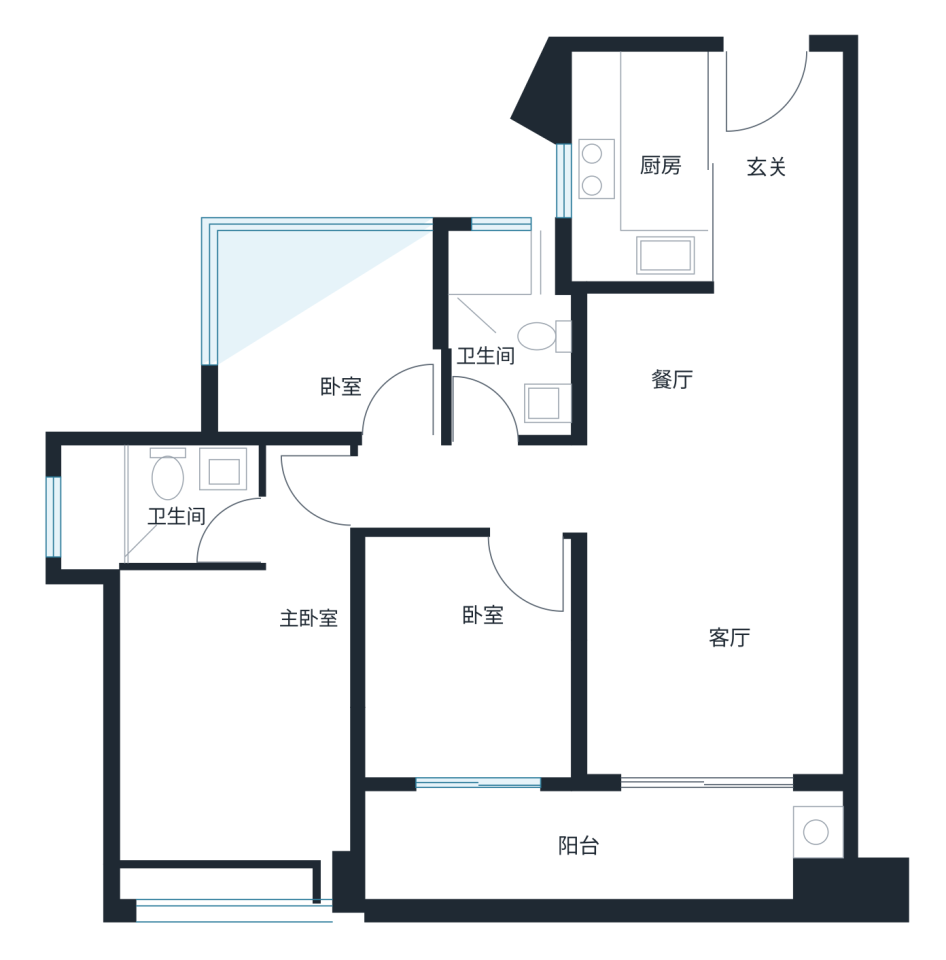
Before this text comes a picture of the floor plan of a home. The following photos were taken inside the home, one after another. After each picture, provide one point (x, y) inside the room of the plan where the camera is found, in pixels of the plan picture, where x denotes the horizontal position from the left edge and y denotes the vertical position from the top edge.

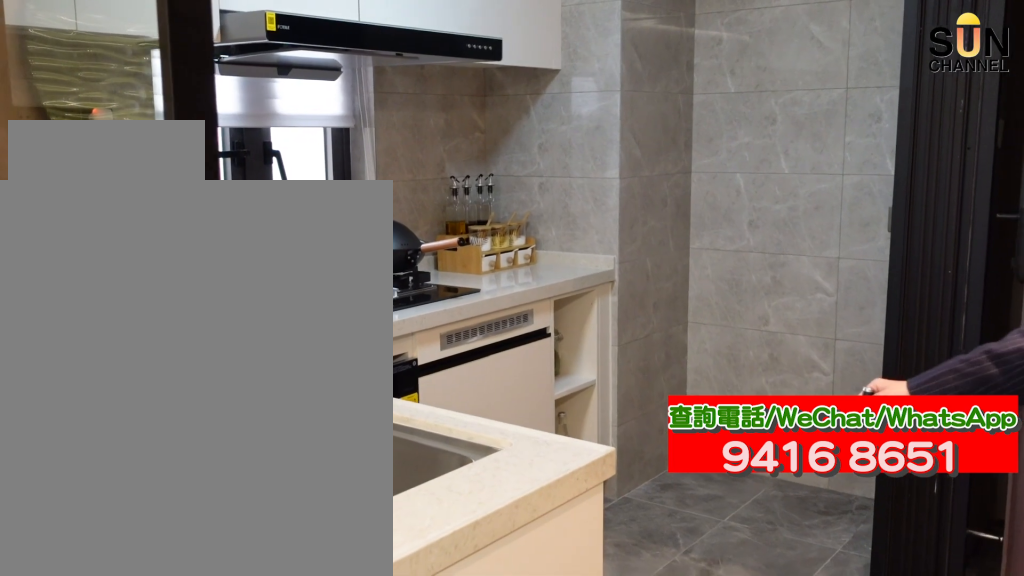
(646, 166)
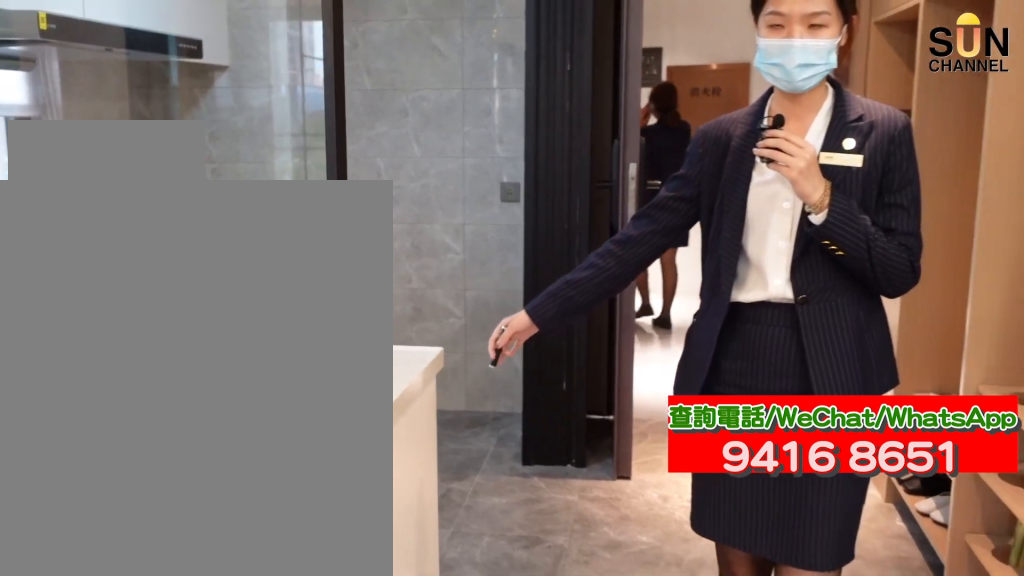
(646, 166)
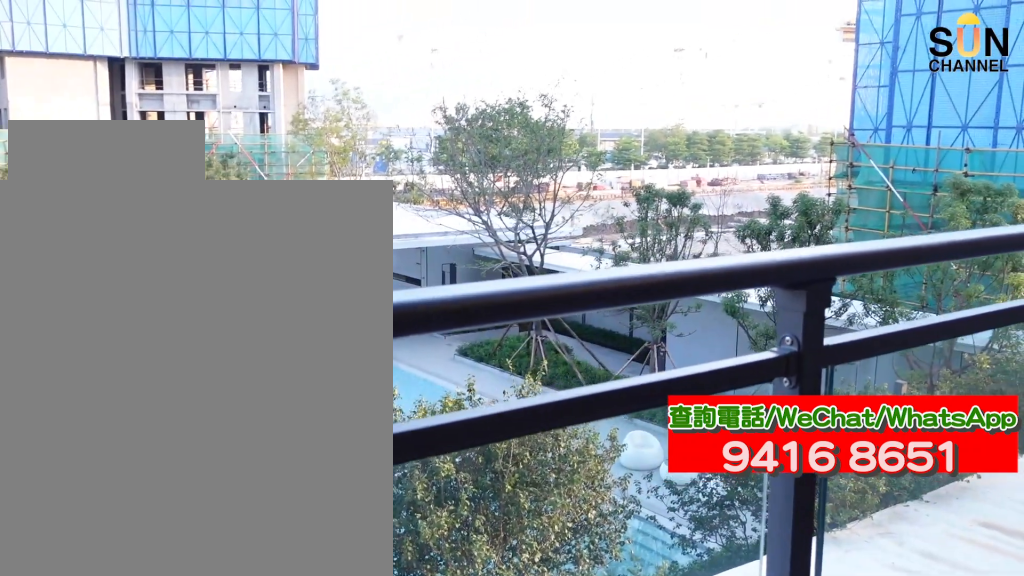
(599, 852)
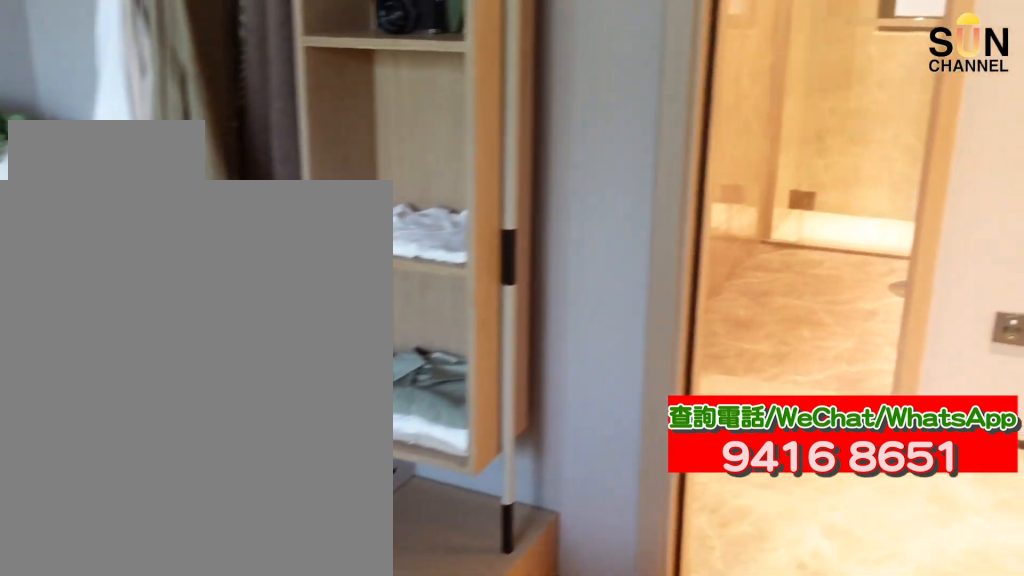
(473, 664)
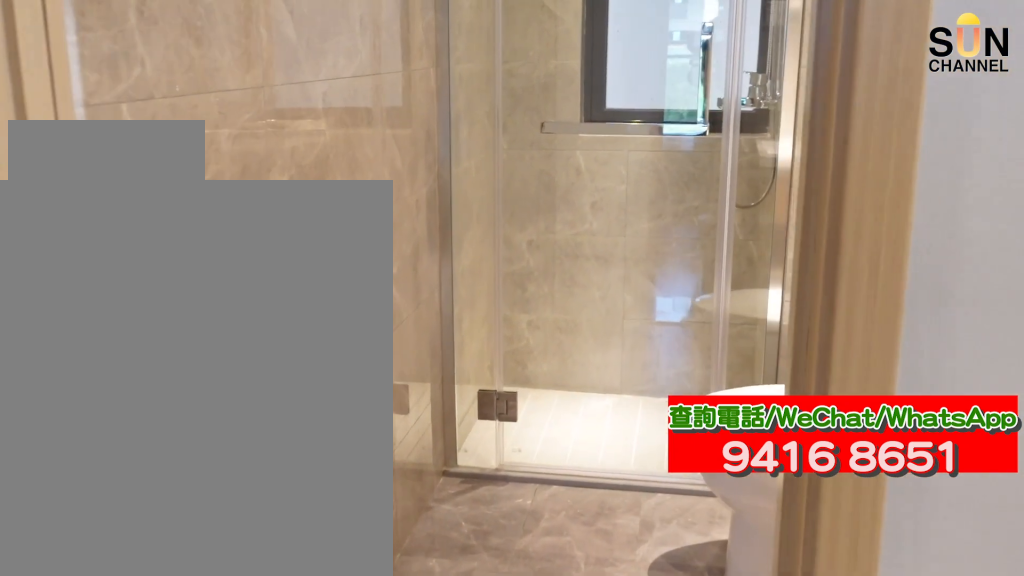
(510, 334)
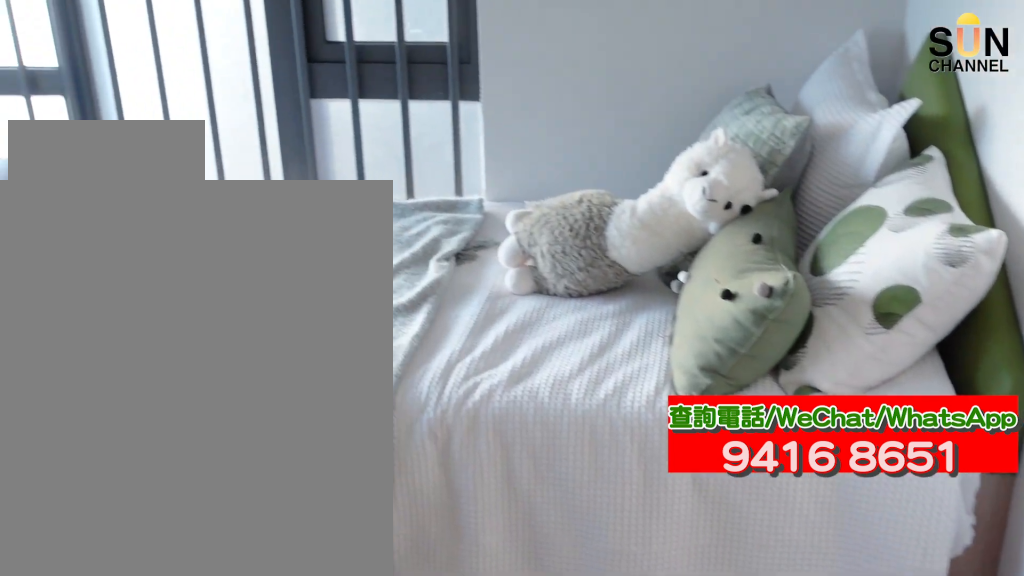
(326, 331)
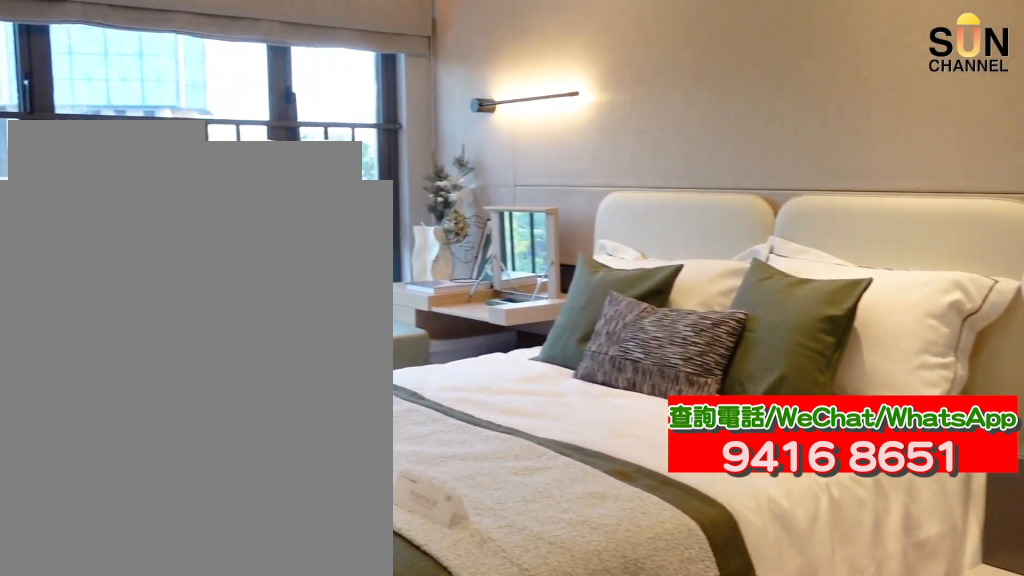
(242, 680)
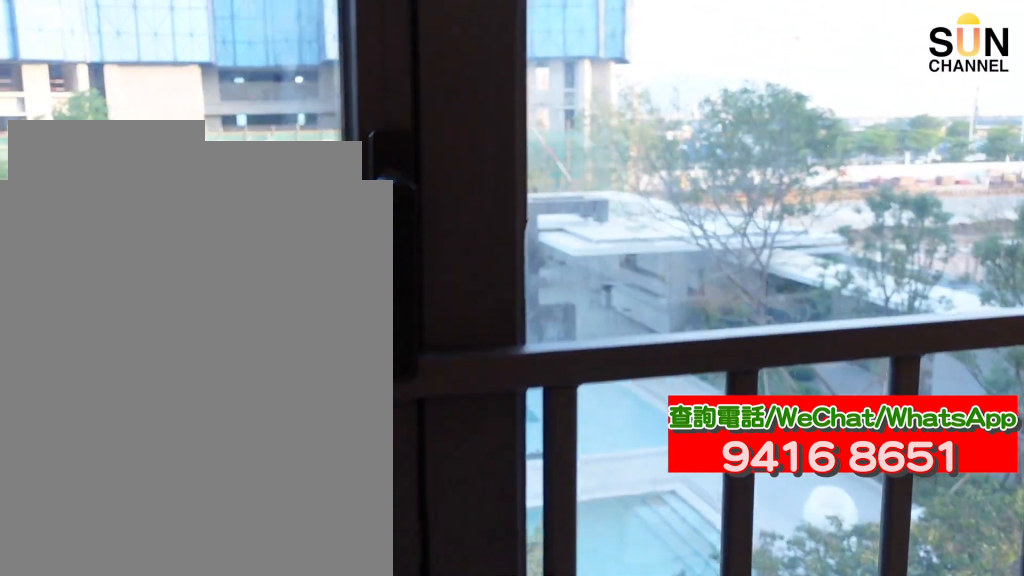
(242, 680)
